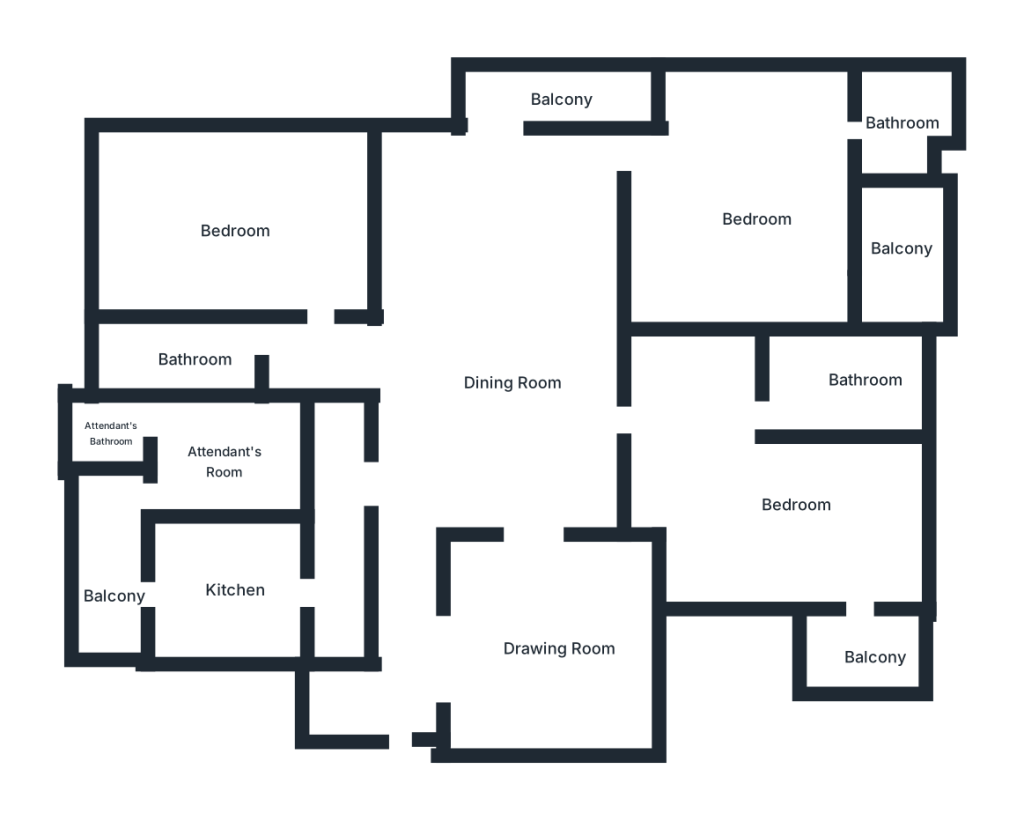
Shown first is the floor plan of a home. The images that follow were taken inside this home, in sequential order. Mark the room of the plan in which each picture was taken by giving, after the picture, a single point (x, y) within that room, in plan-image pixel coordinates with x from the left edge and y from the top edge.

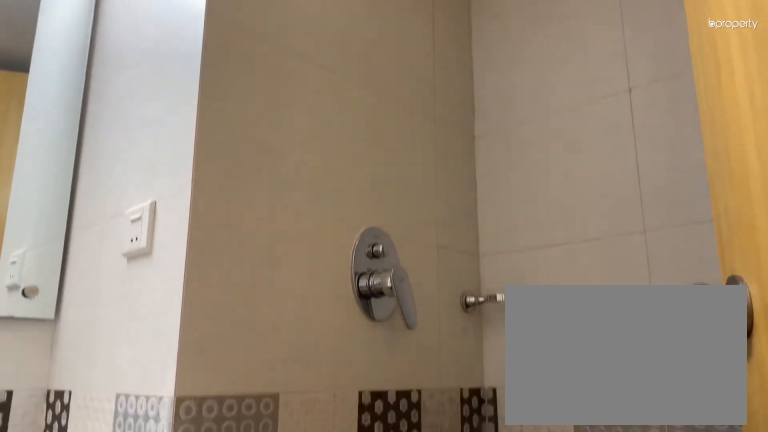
(906, 128)
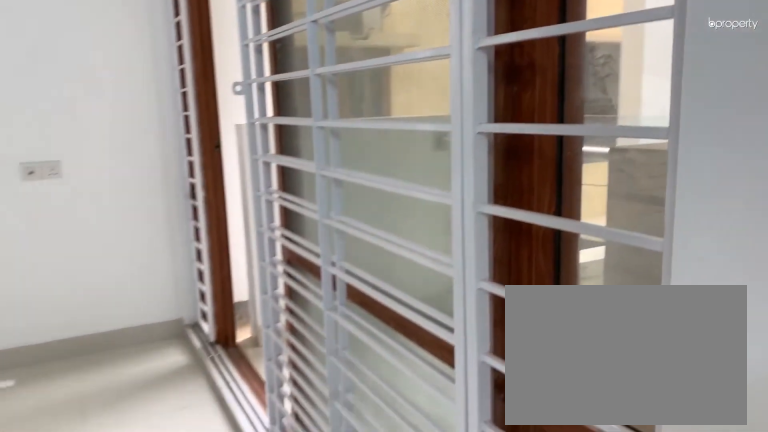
(797, 502)
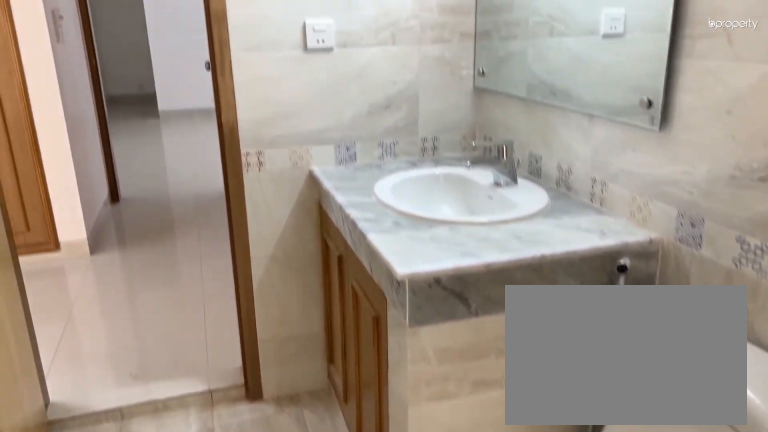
(862, 382)
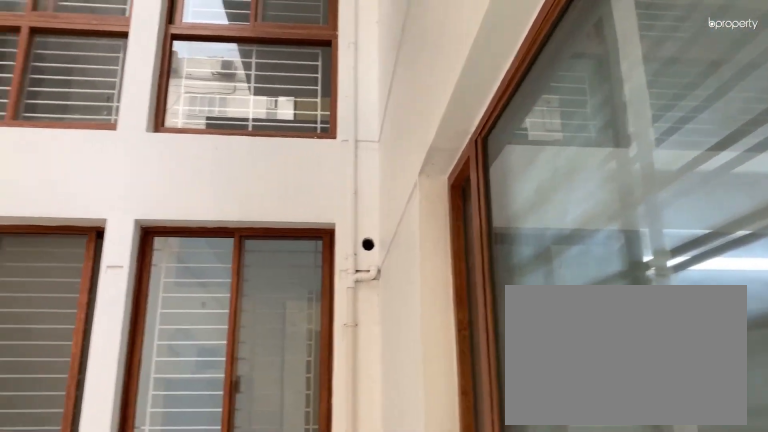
(868, 651)
